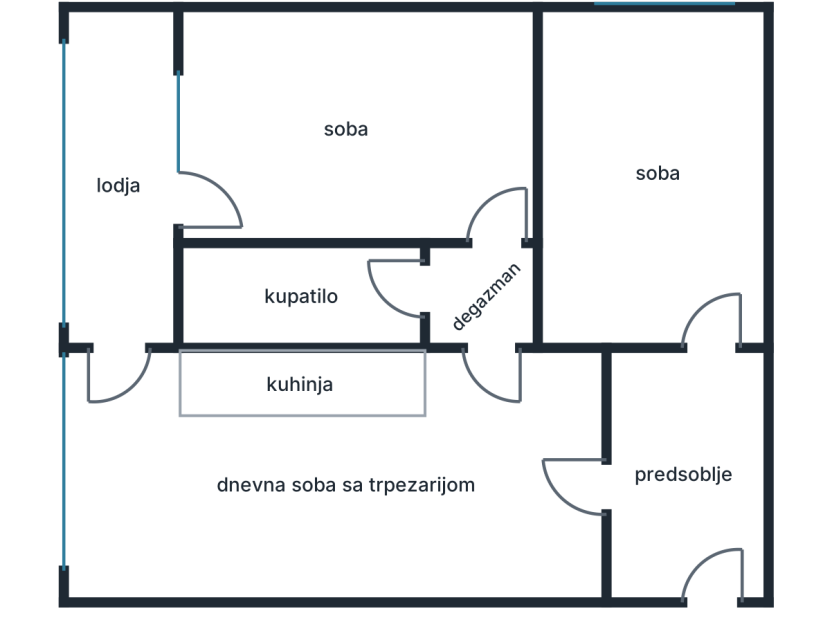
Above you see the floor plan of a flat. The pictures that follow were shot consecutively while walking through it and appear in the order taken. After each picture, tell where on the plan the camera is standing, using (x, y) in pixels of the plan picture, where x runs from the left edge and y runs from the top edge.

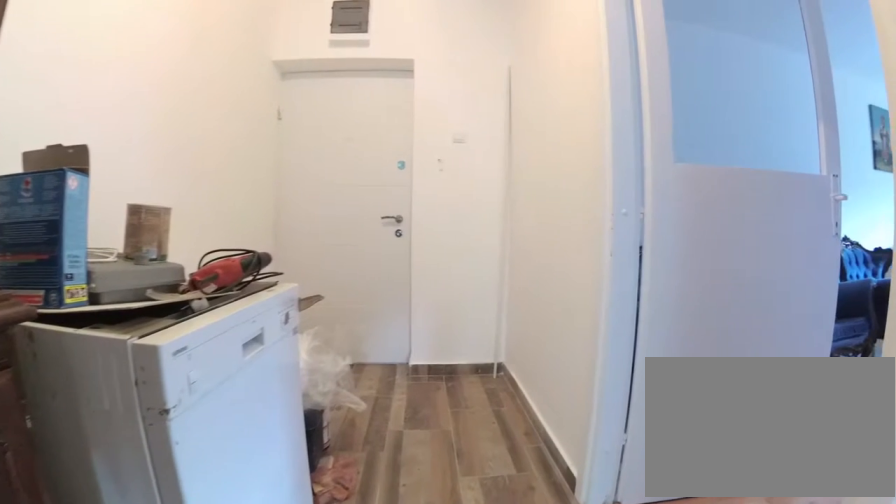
(706, 417)
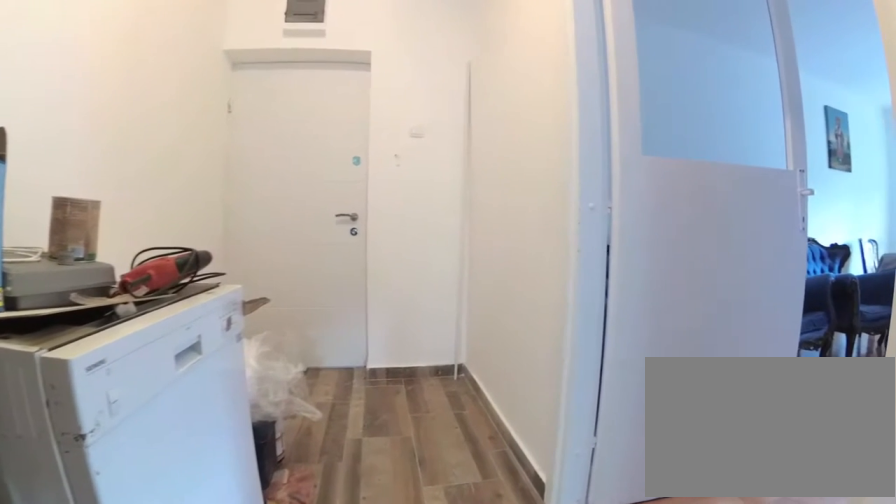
(703, 428)
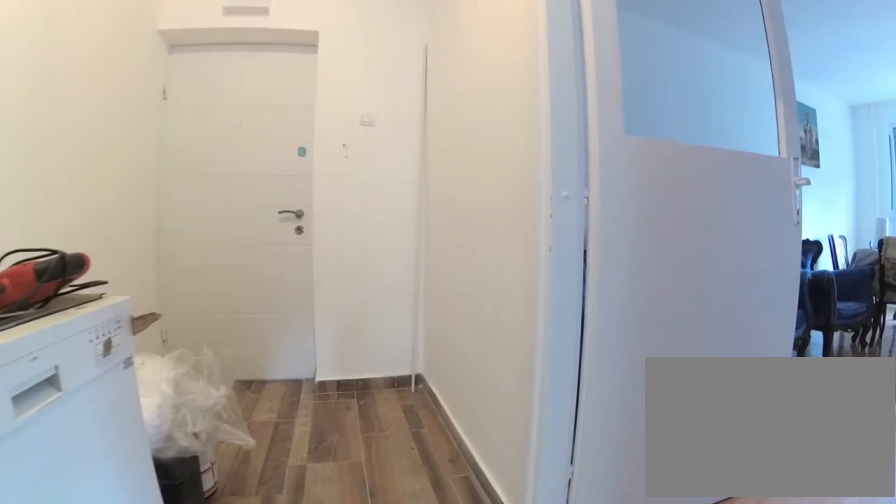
(703, 438)
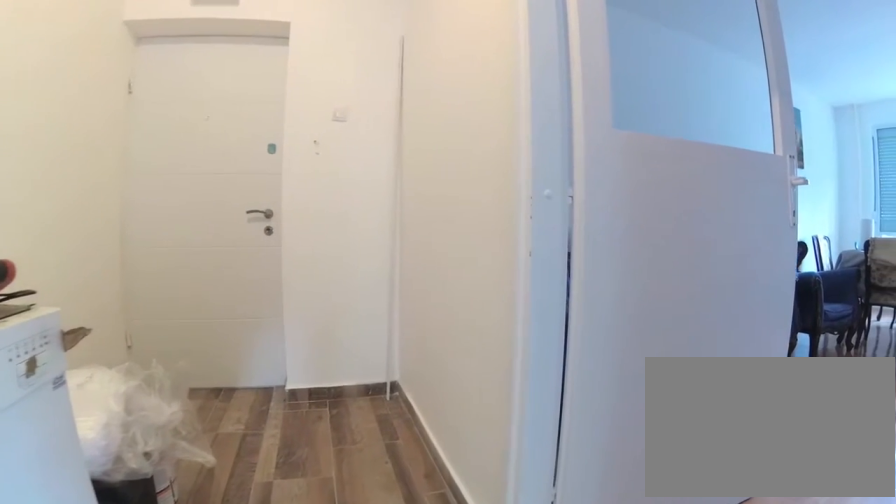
(702, 443)
